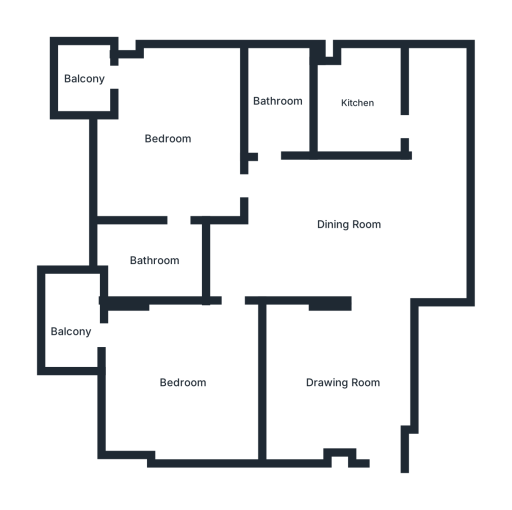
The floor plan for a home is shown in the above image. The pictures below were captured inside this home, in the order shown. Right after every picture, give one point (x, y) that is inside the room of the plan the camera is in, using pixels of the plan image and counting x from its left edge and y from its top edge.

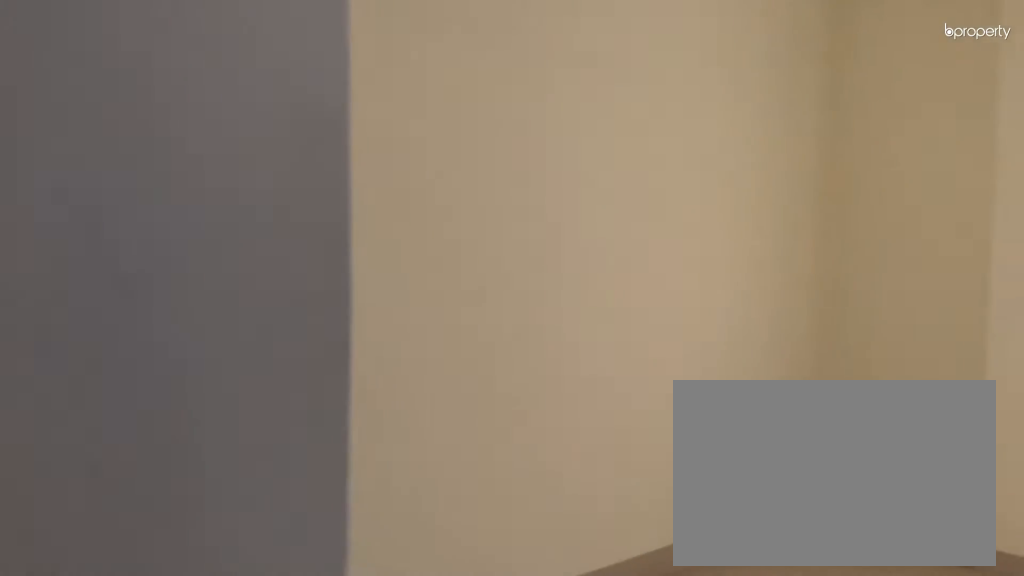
(342, 385)
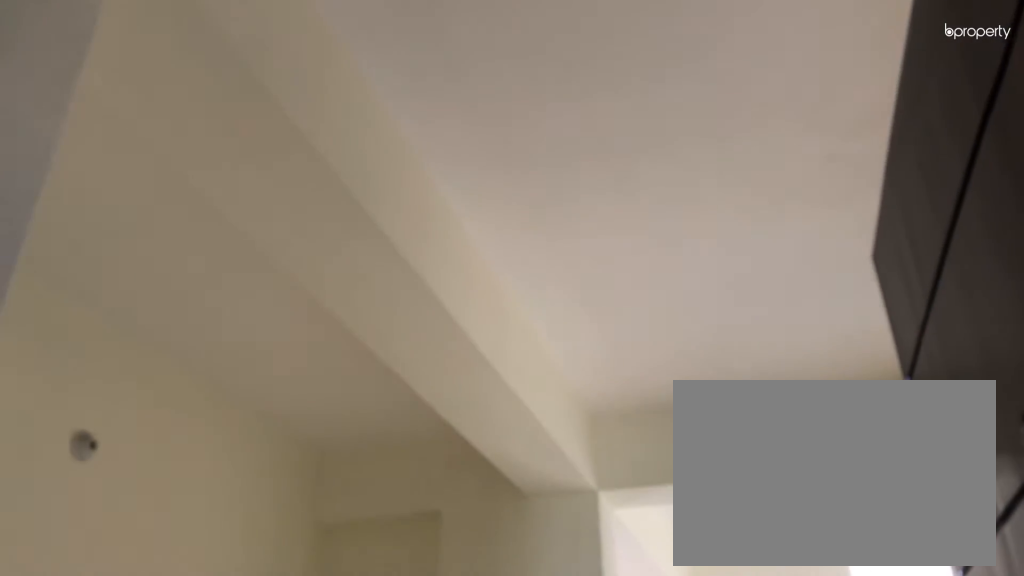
(342, 385)
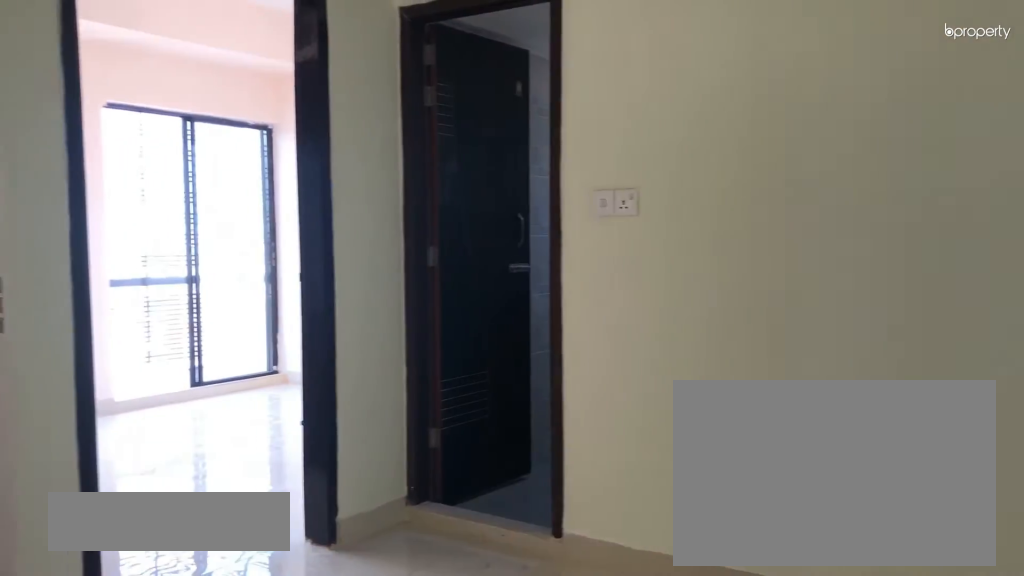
(348, 226)
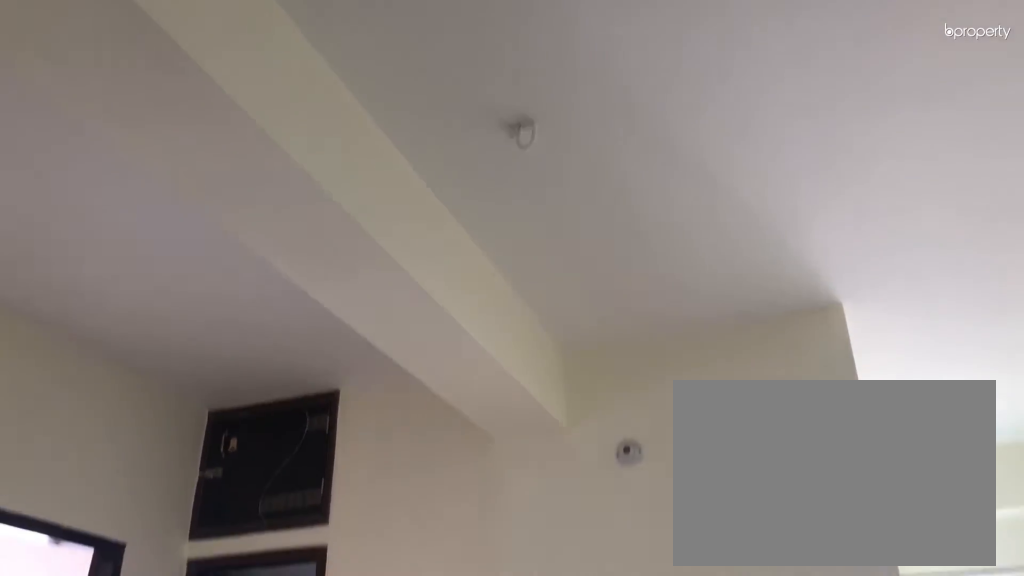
(348, 225)
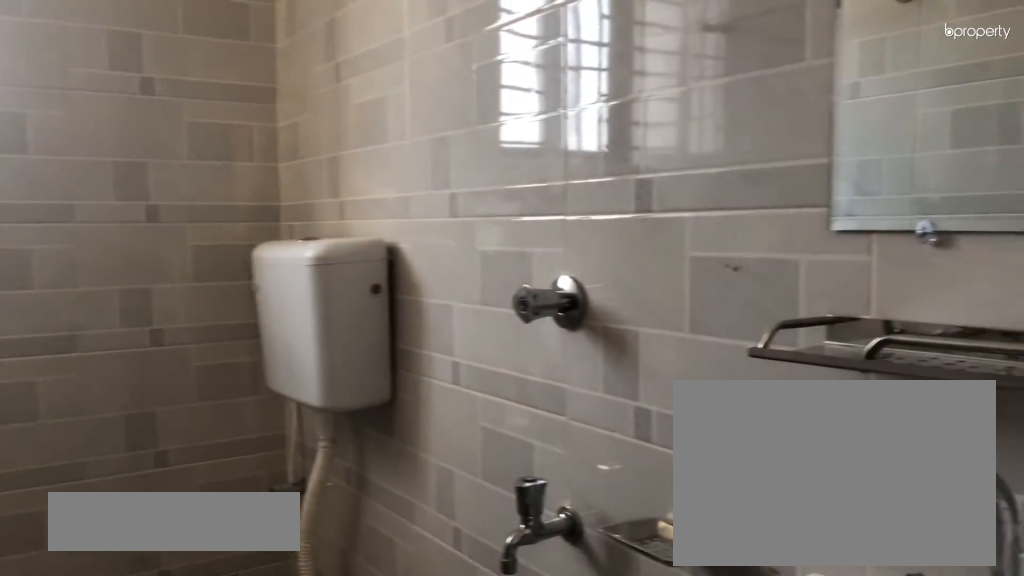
(278, 99)
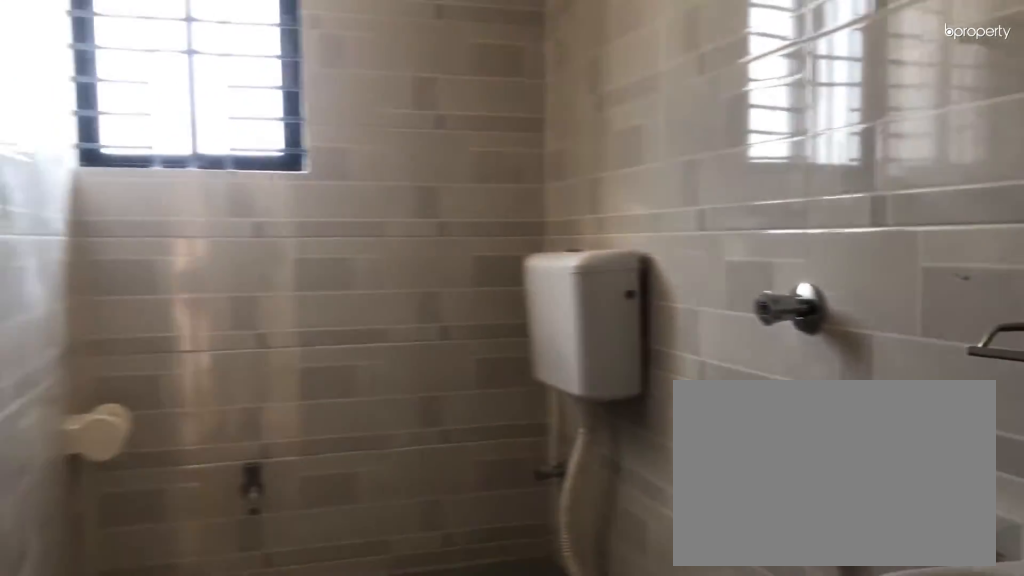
(278, 99)
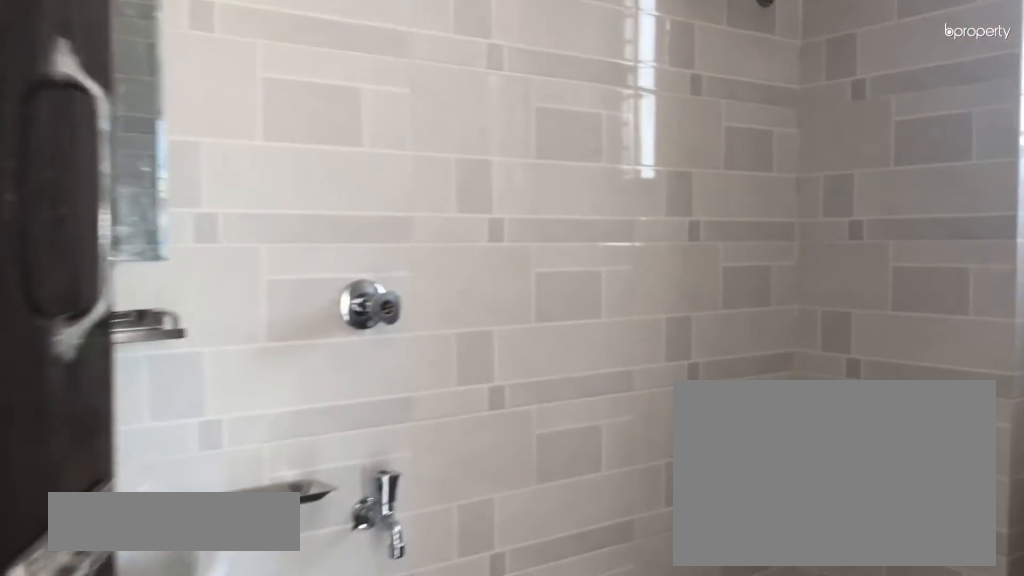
(156, 262)
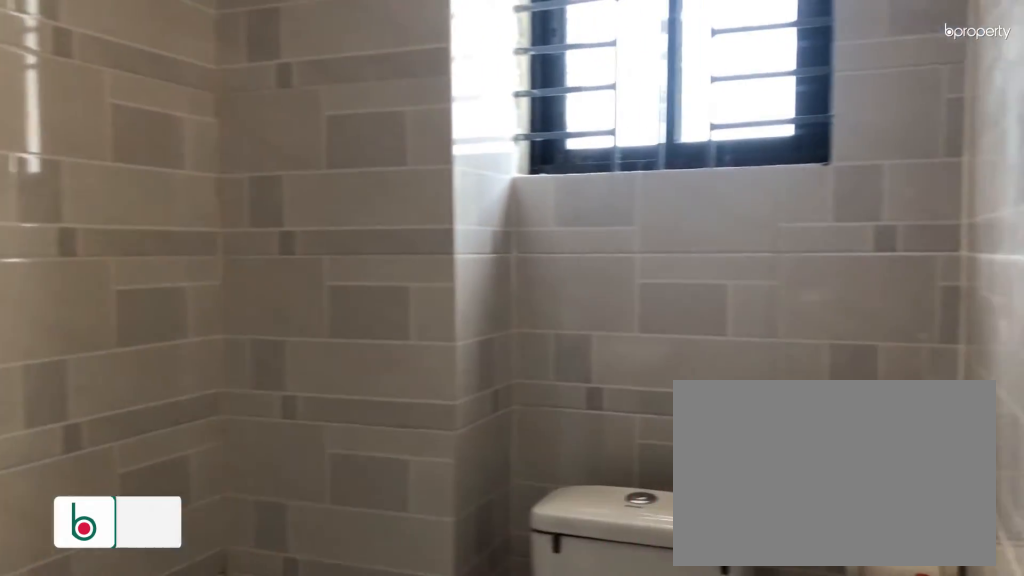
(156, 262)
